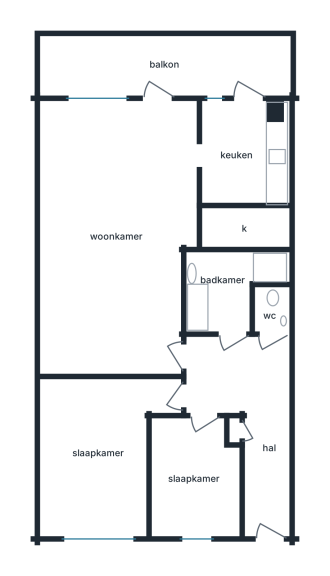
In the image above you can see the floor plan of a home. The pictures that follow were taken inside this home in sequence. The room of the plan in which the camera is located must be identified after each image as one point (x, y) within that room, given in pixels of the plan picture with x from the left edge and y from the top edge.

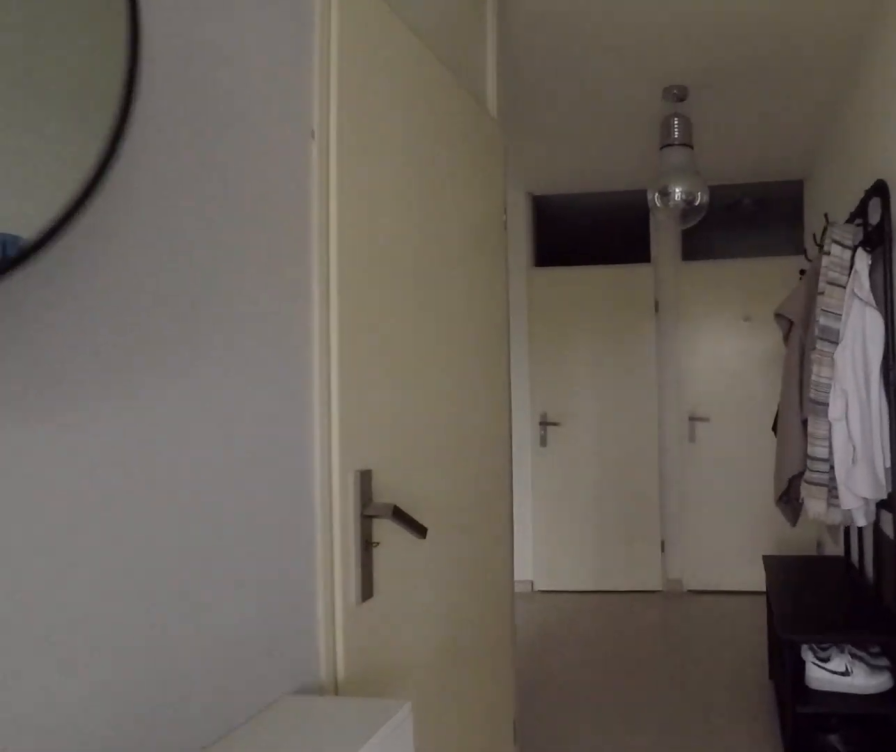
(247, 413)
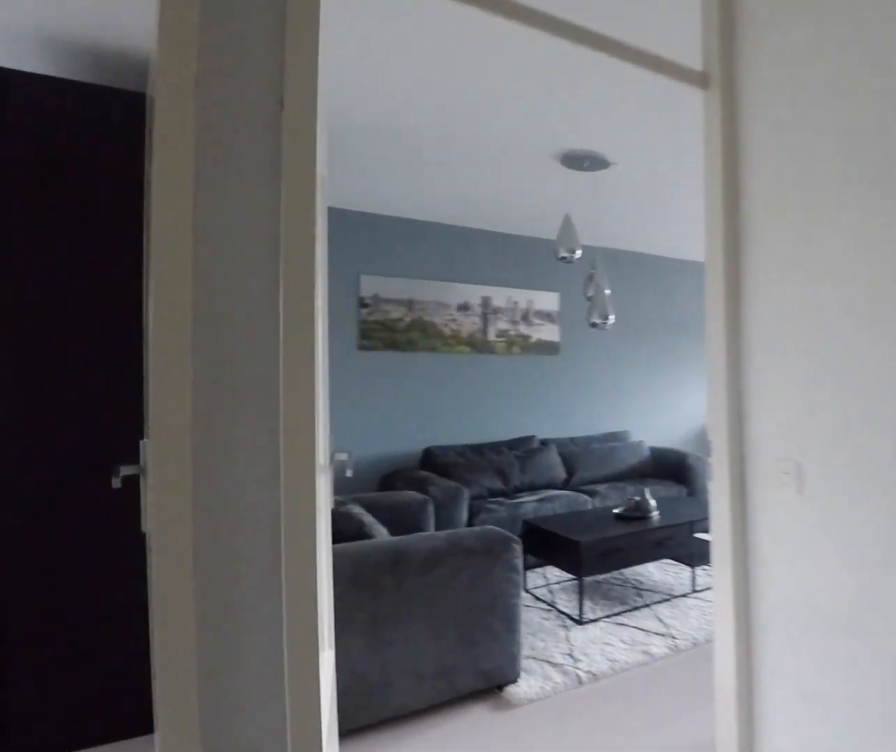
(247, 413)
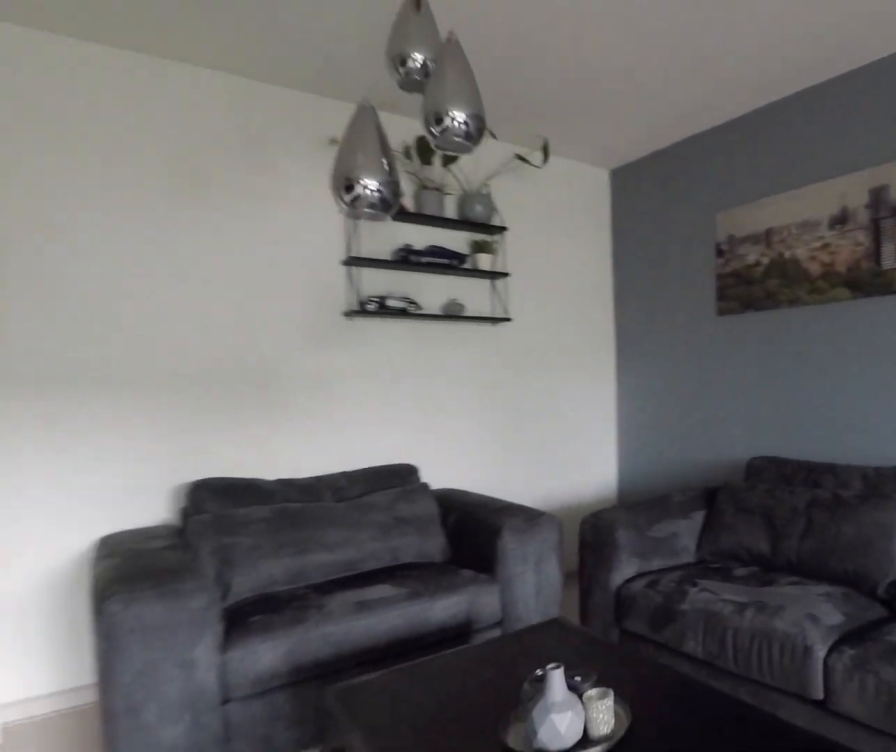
(116, 233)
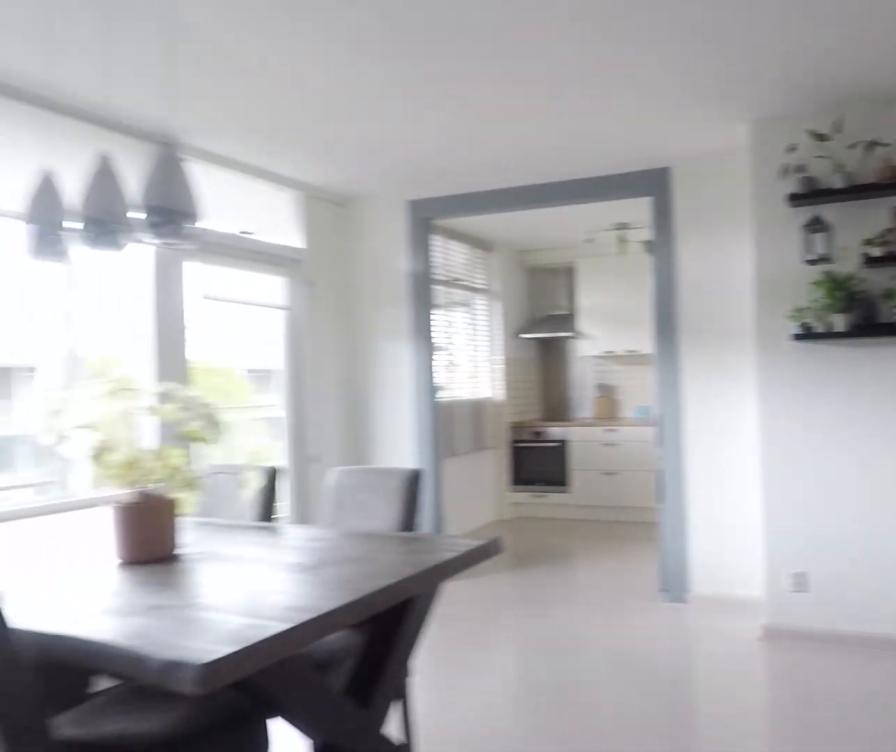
(116, 233)
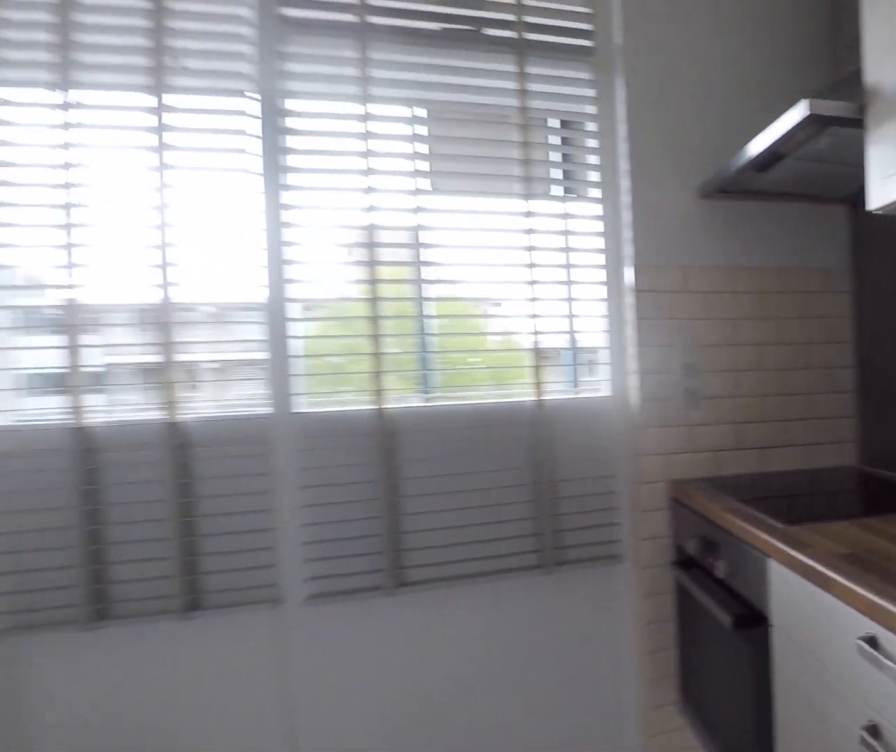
(242, 154)
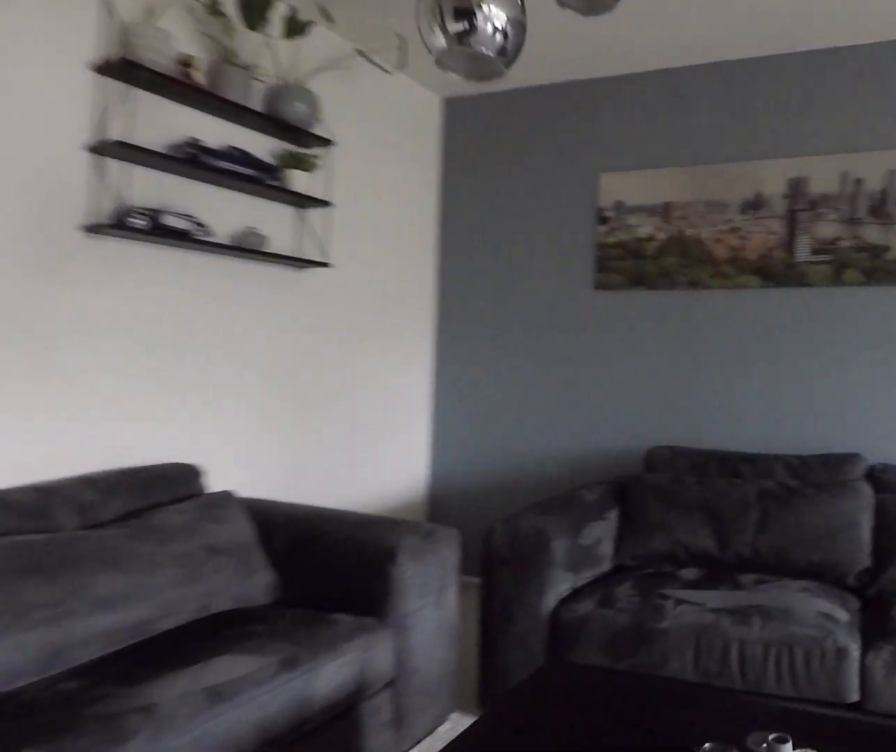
(116, 233)
